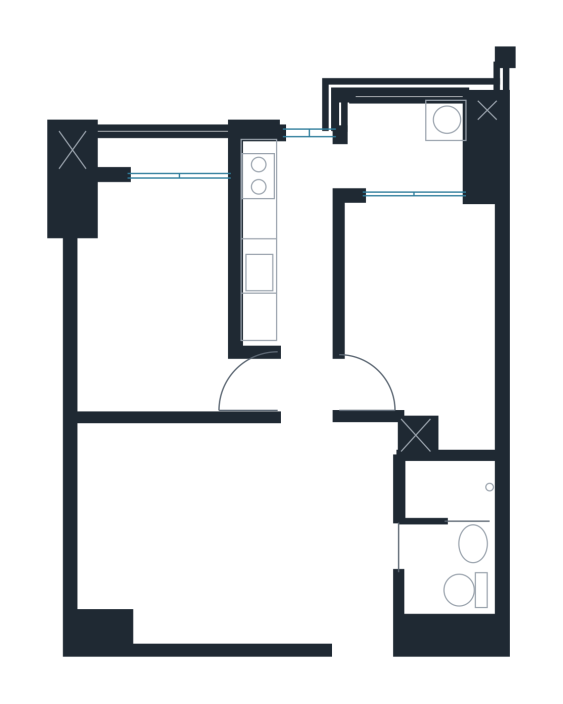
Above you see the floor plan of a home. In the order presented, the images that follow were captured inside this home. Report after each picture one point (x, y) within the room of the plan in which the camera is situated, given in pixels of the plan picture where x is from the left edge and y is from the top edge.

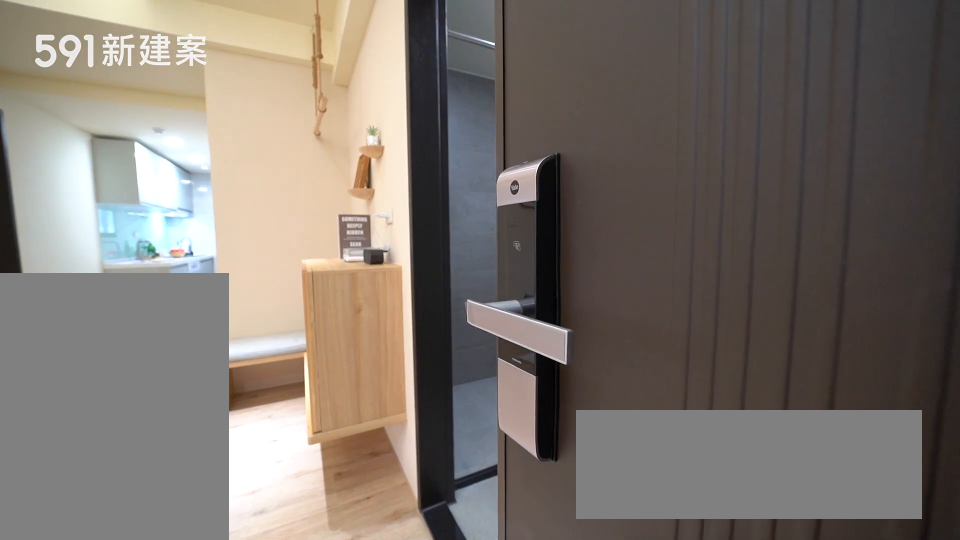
(363, 610)
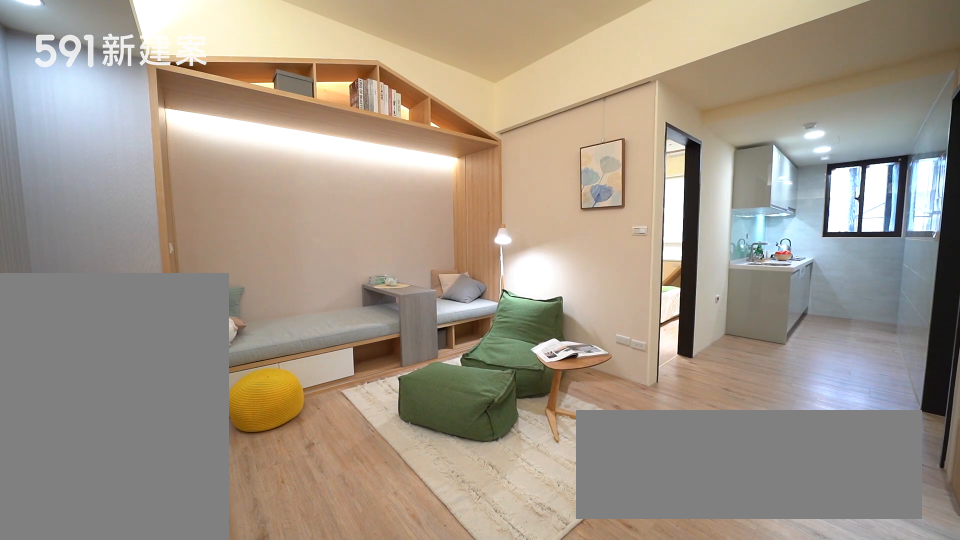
(200, 533)
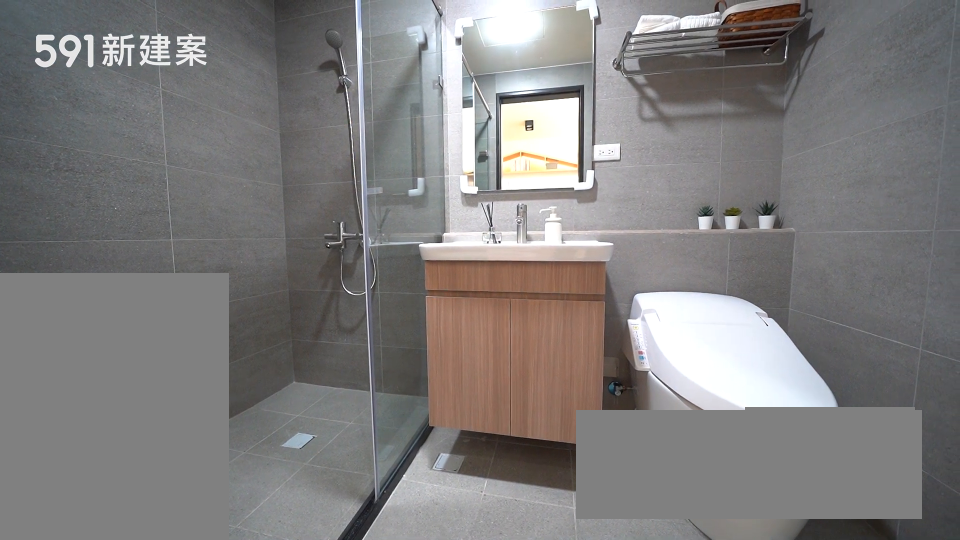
(450, 537)
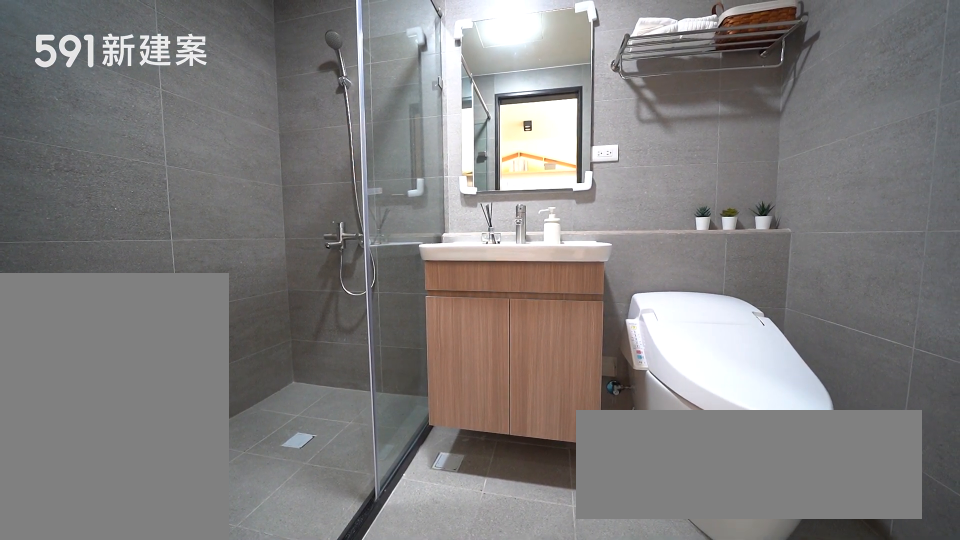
(450, 537)
